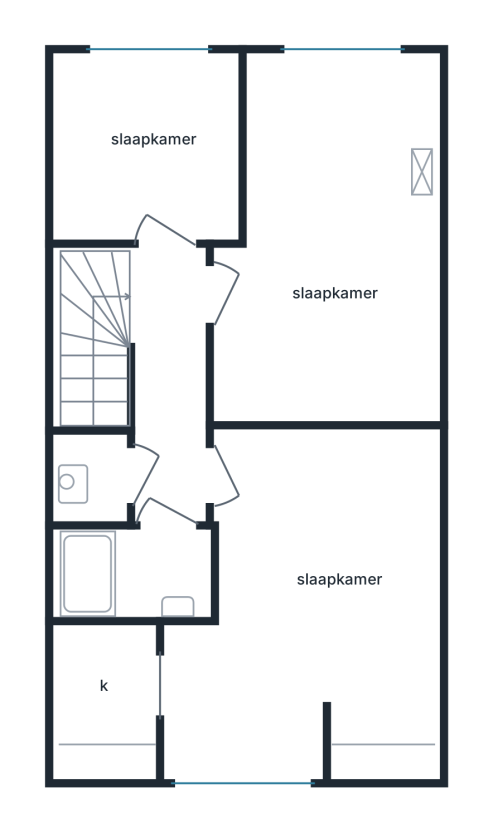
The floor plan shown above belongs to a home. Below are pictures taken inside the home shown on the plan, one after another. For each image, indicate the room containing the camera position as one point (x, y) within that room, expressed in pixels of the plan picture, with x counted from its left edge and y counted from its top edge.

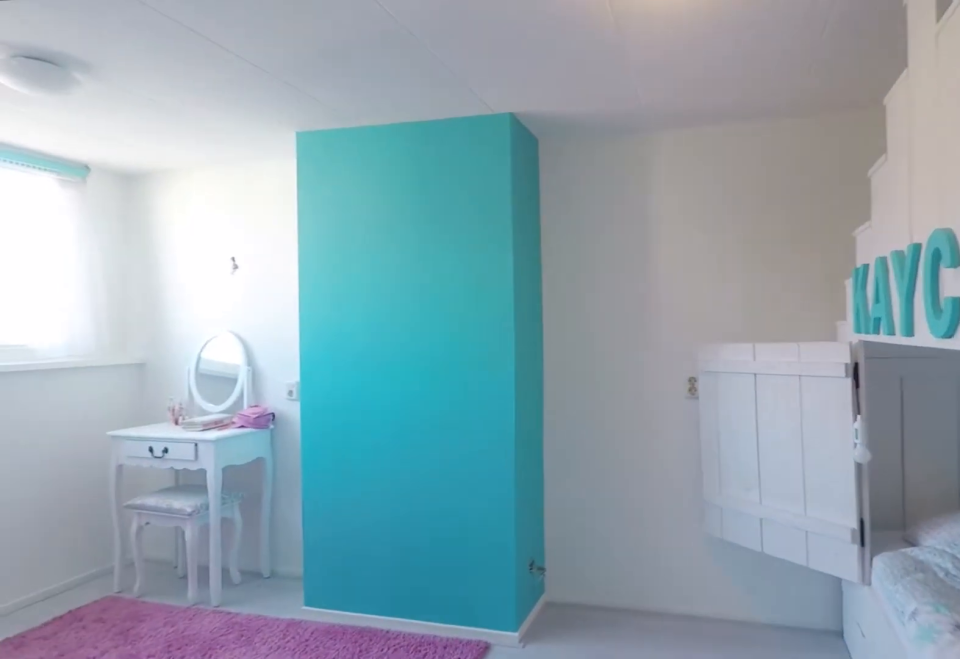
(332, 248)
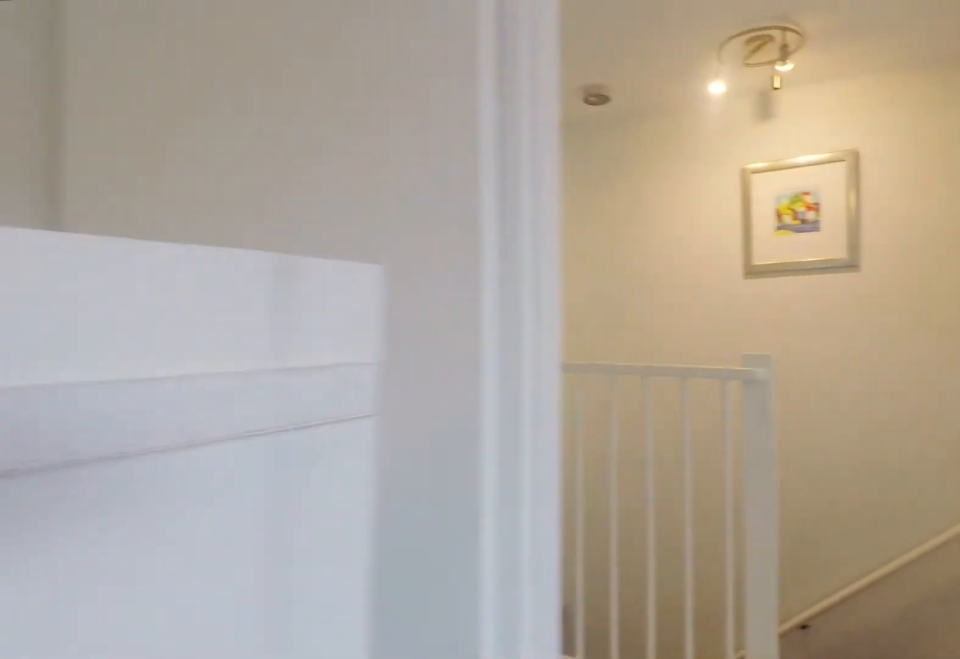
(332, 248)
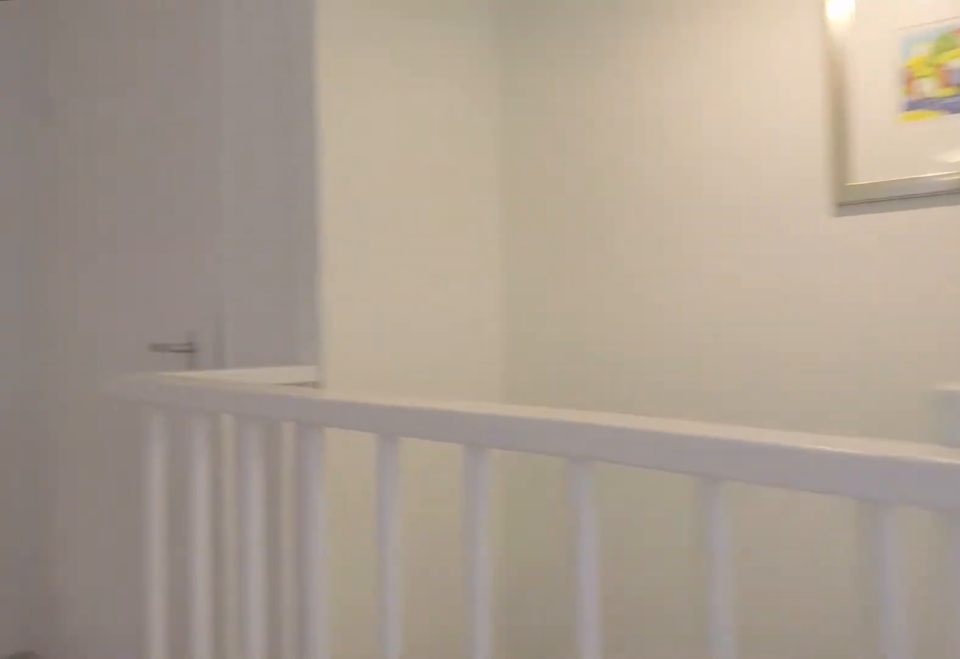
(169, 386)
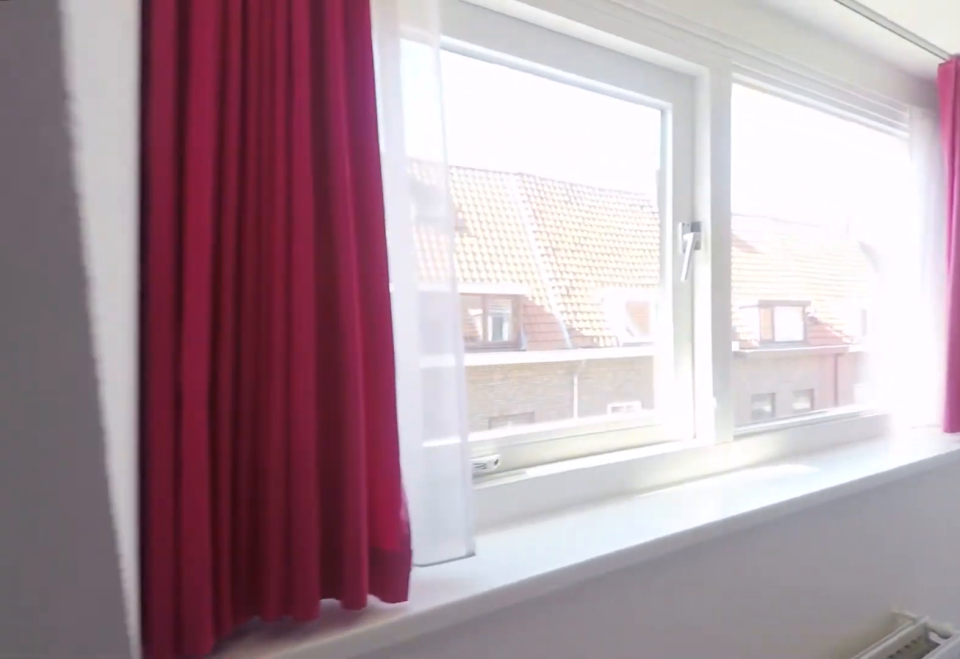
(310, 605)
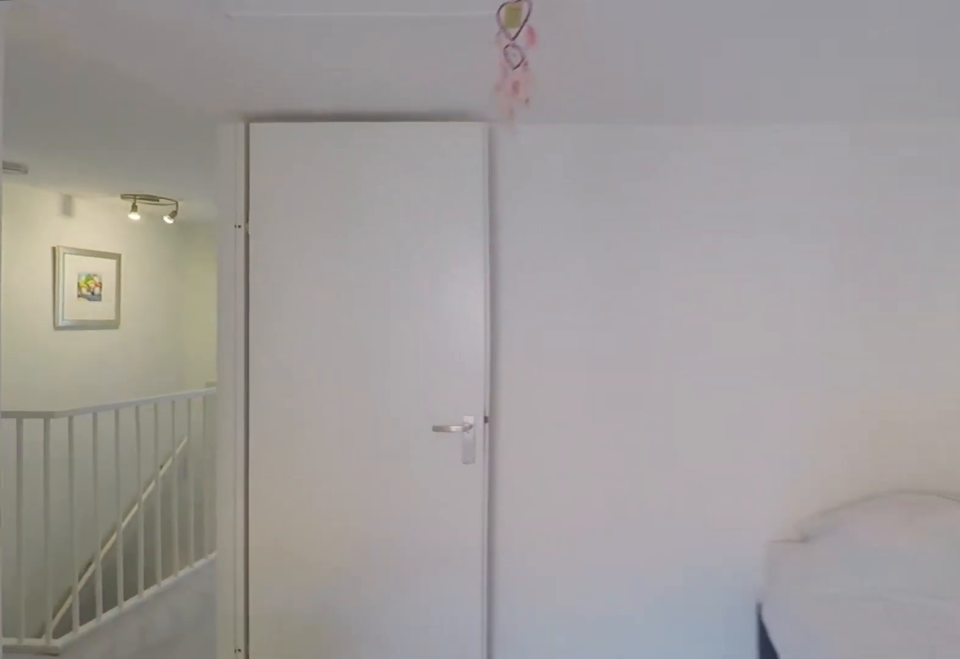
(310, 605)
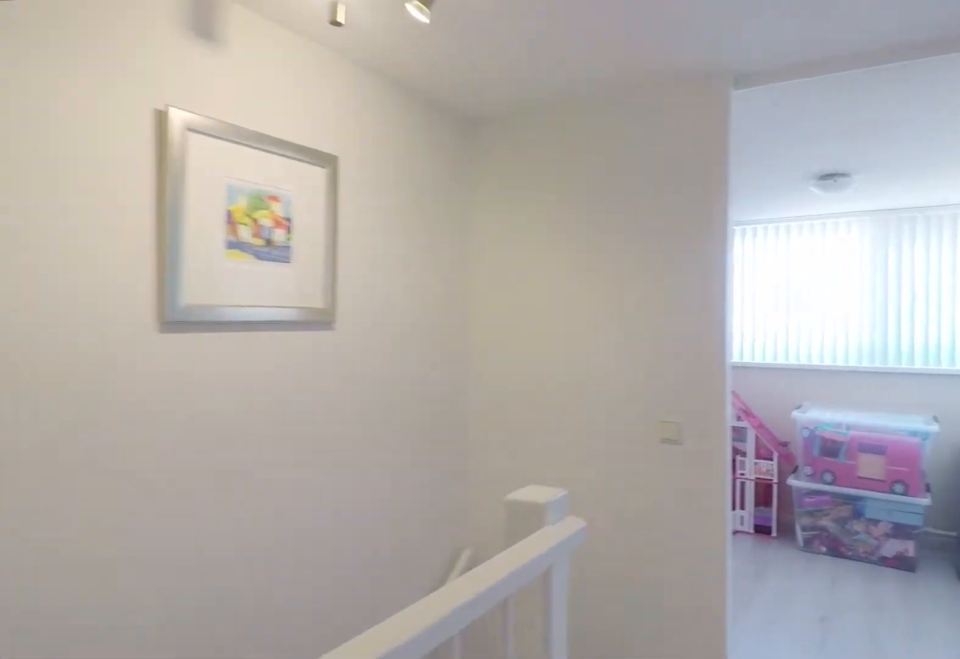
(169, 386)
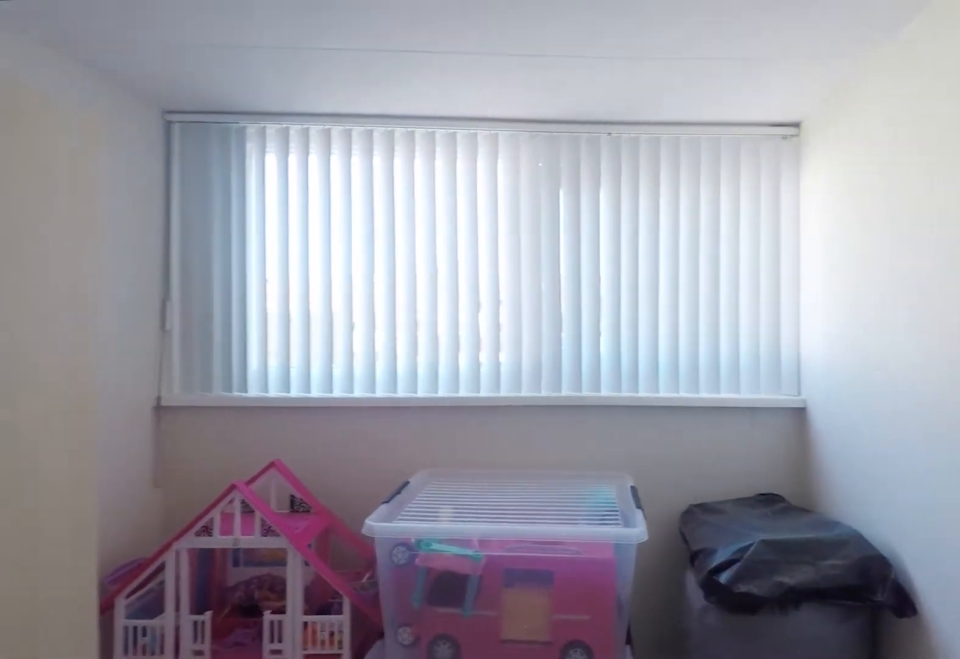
(148, 152)
